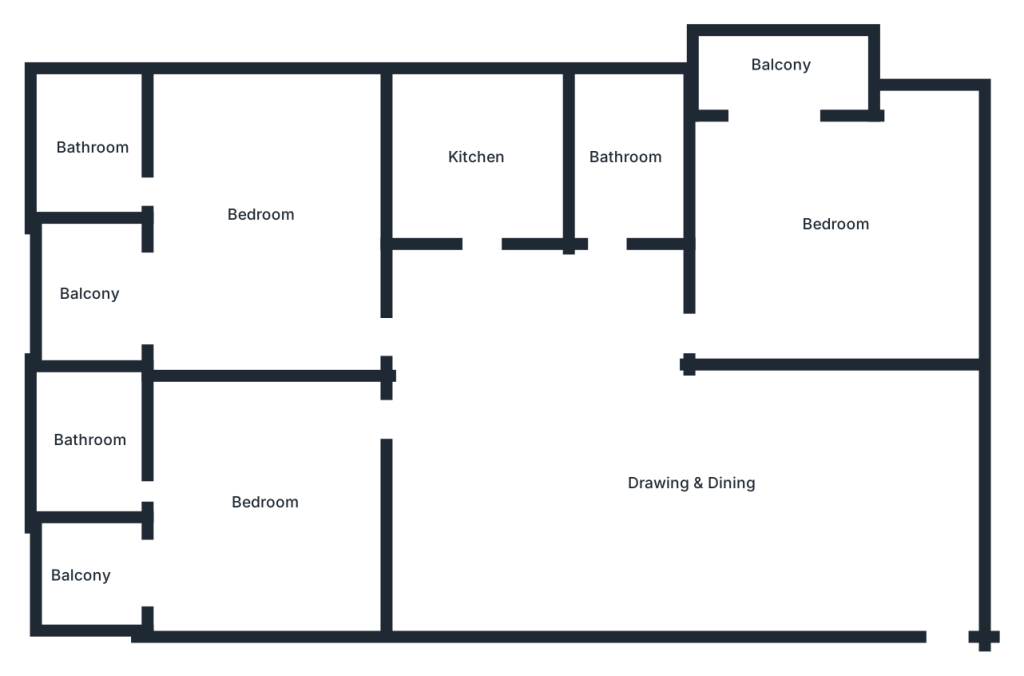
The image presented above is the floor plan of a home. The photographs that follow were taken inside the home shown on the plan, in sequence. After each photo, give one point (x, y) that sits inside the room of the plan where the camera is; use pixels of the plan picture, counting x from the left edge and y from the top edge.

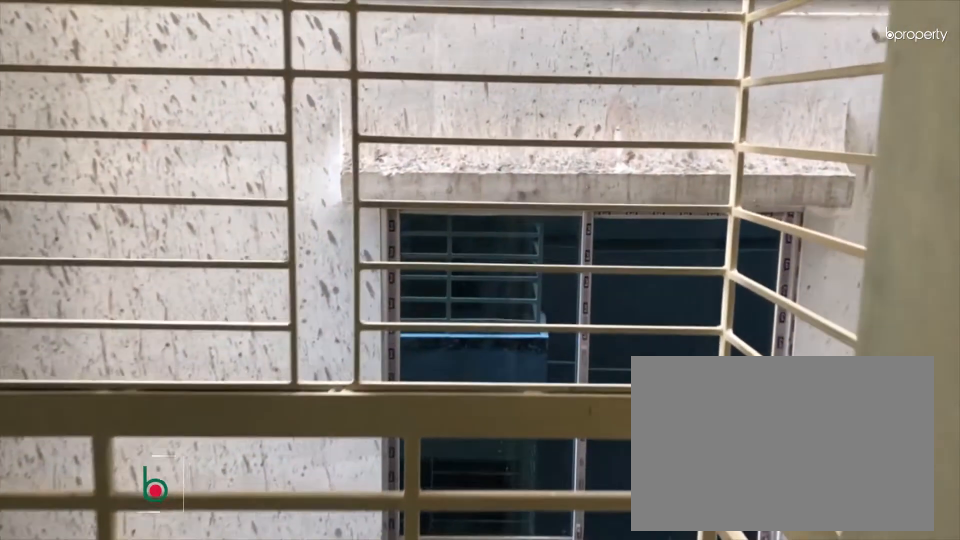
(781, 68)
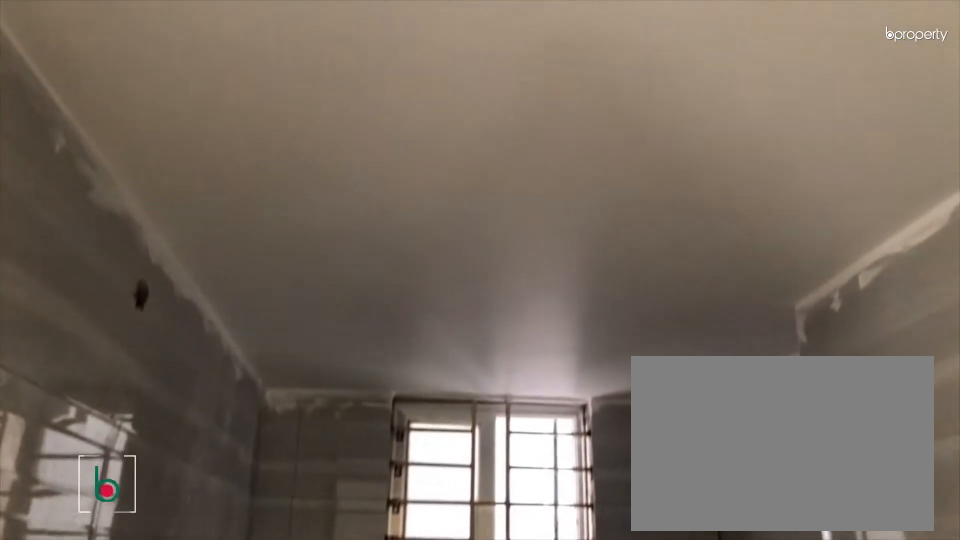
(627, 159)
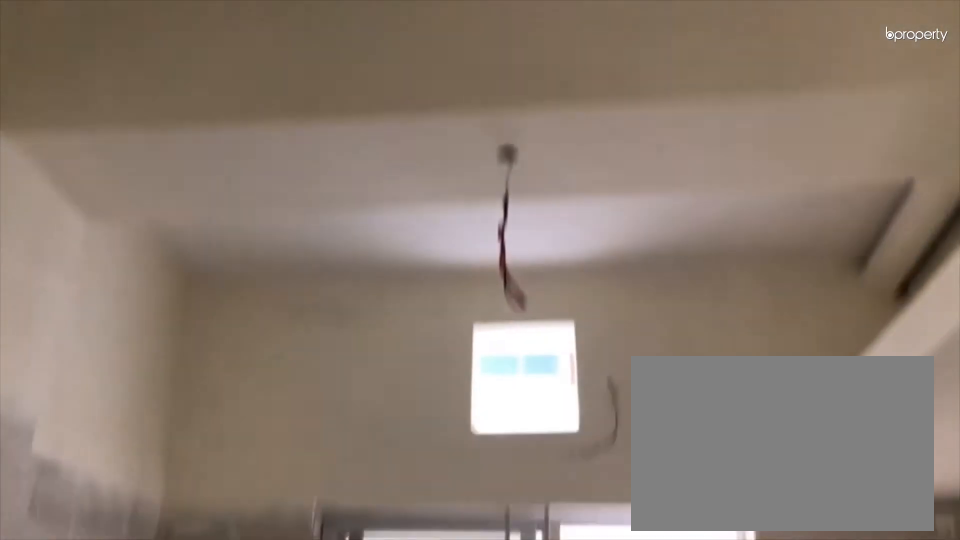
(479, 159)
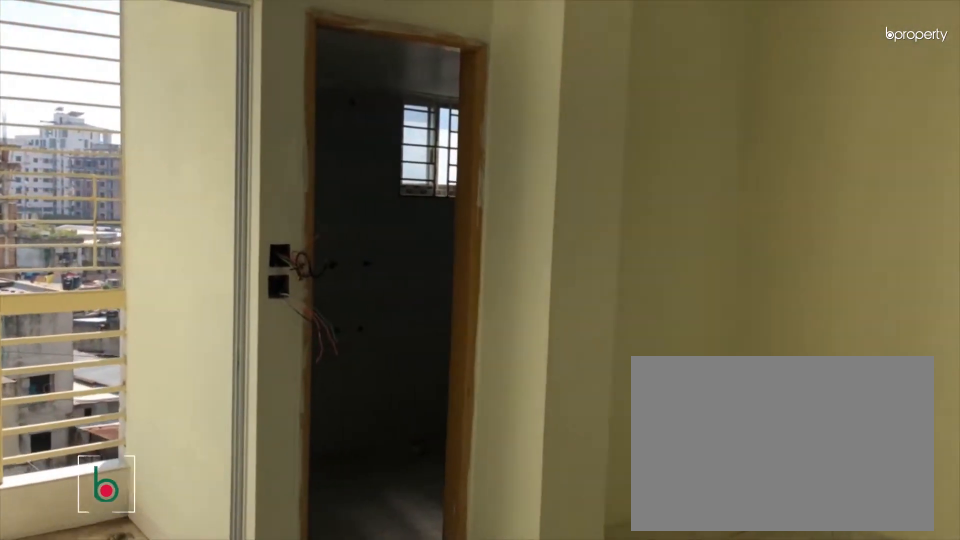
(263, 216)
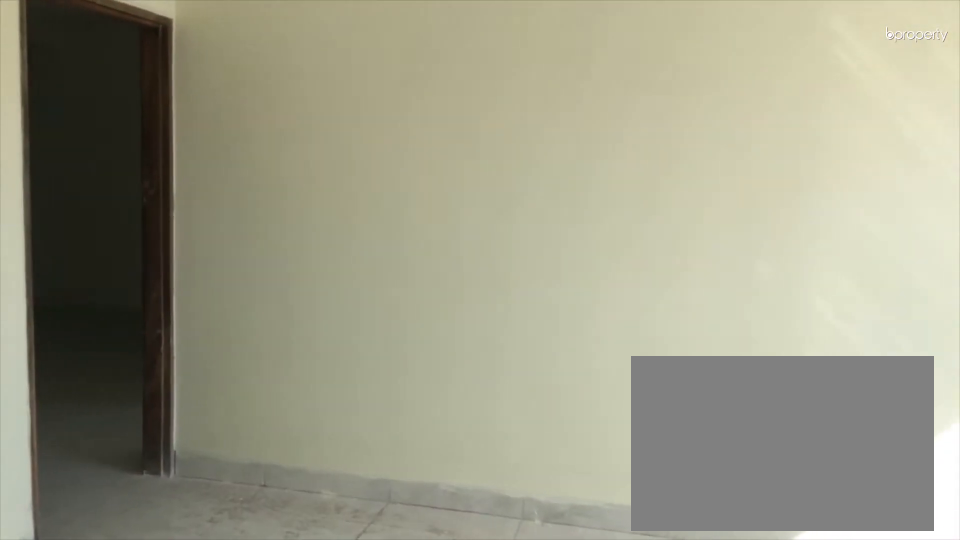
(263, 216)
